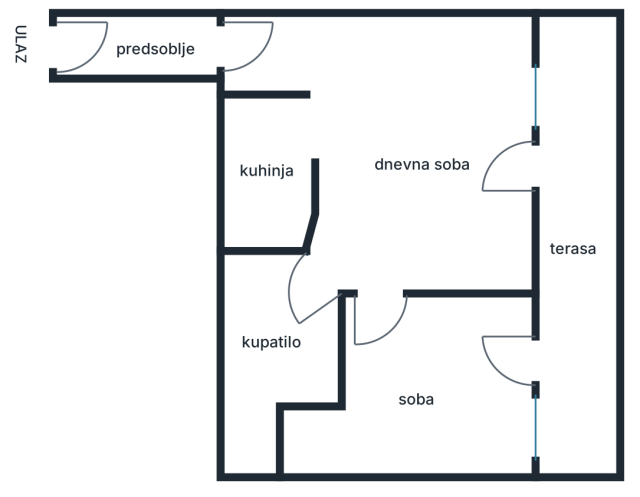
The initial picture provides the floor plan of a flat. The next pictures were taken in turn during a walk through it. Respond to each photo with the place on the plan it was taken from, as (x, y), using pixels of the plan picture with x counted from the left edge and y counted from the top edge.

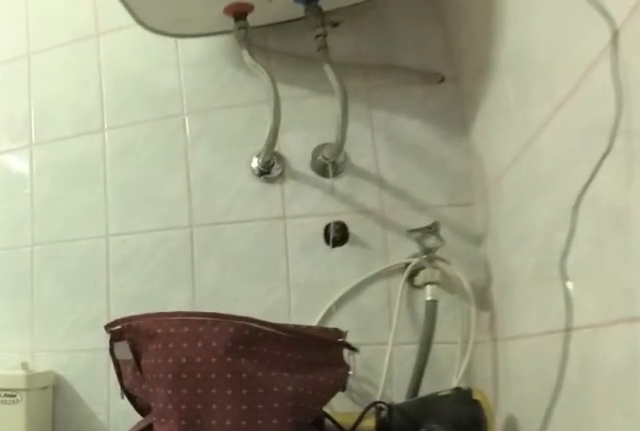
(306, 264)
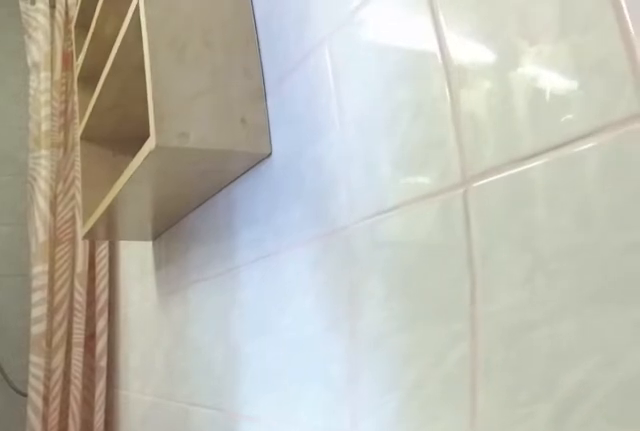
(286, 265)
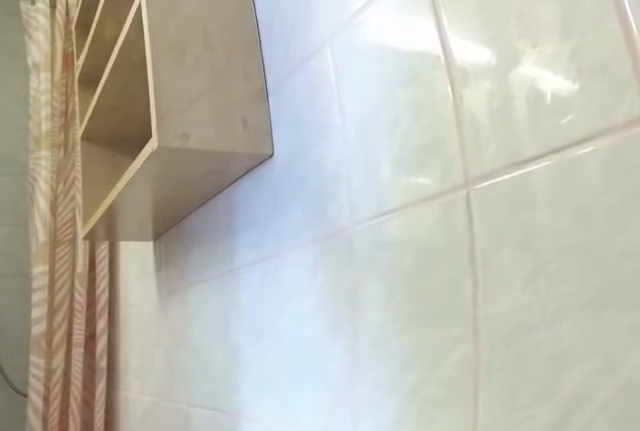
(286, 265)
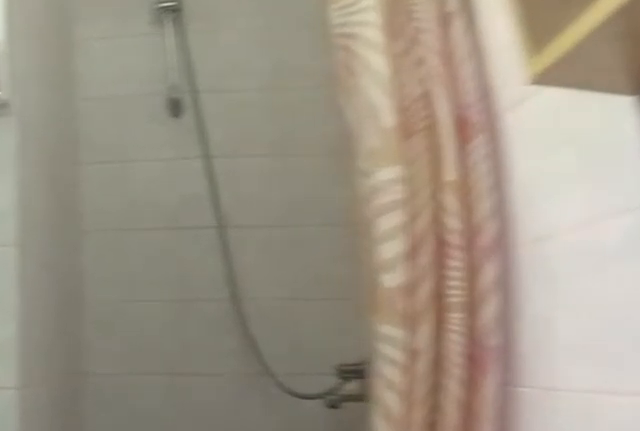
(256, 339)
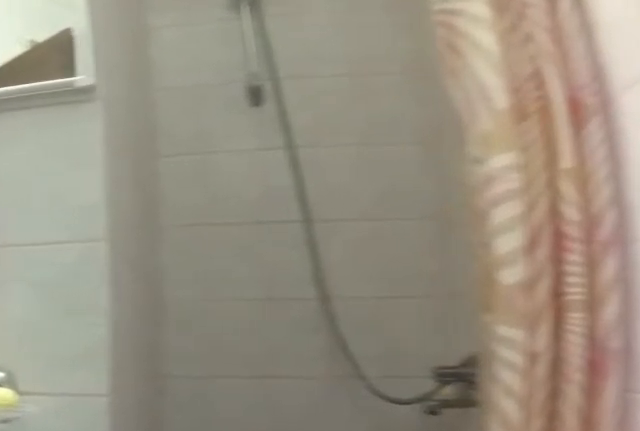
(260, 340)
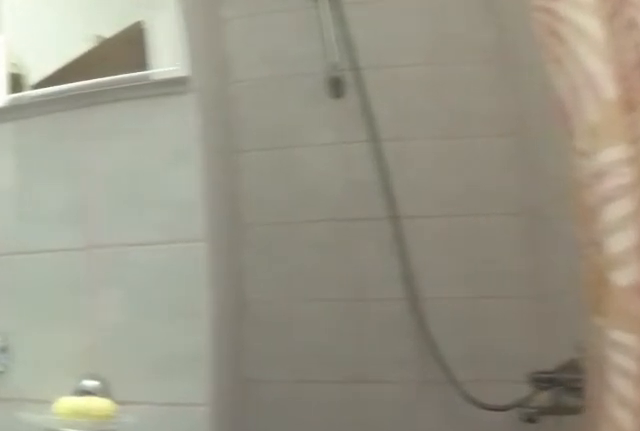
(266, 332)
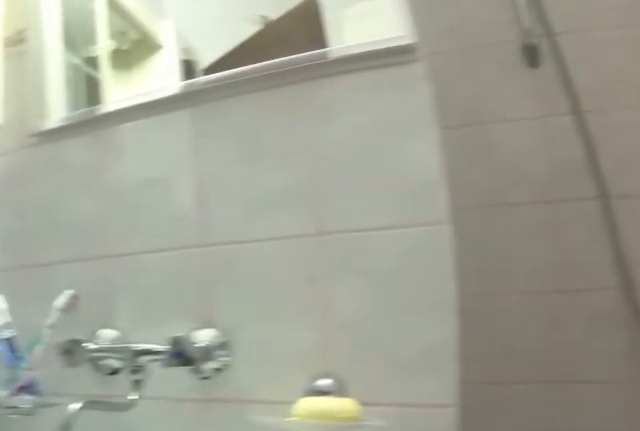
(280, 317)
